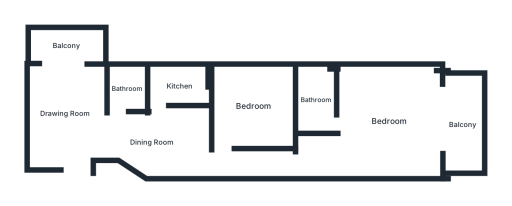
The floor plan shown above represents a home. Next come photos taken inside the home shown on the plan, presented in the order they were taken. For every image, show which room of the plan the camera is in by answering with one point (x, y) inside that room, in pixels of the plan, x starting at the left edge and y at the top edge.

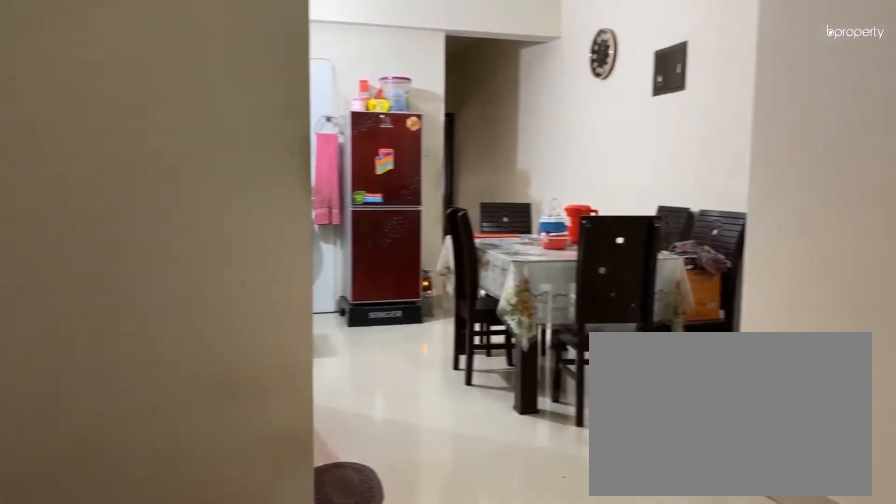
(63, 113)
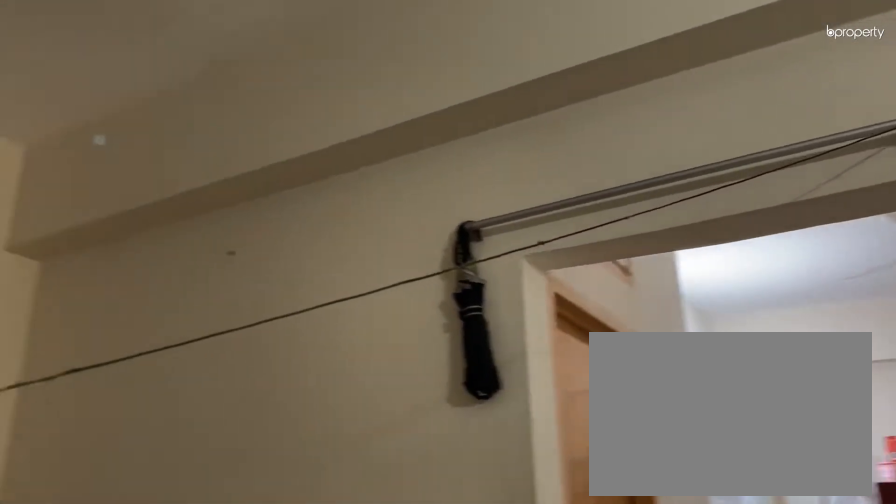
(63, 113)
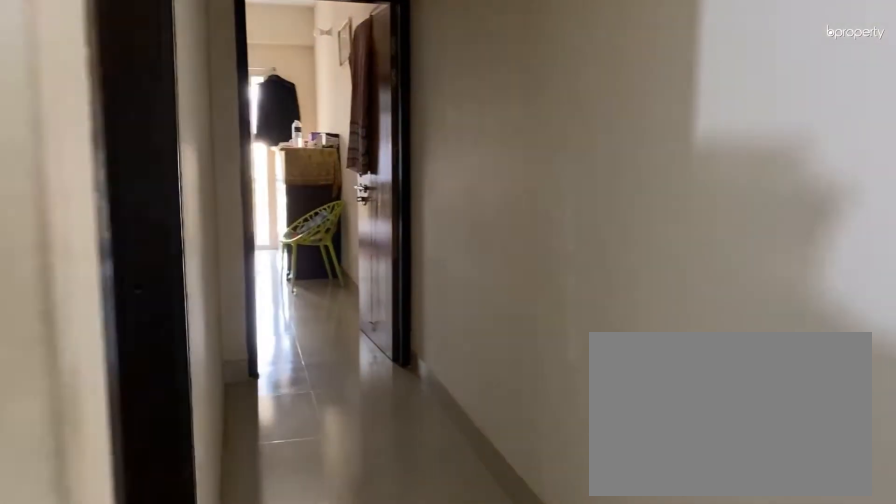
(151, 141)
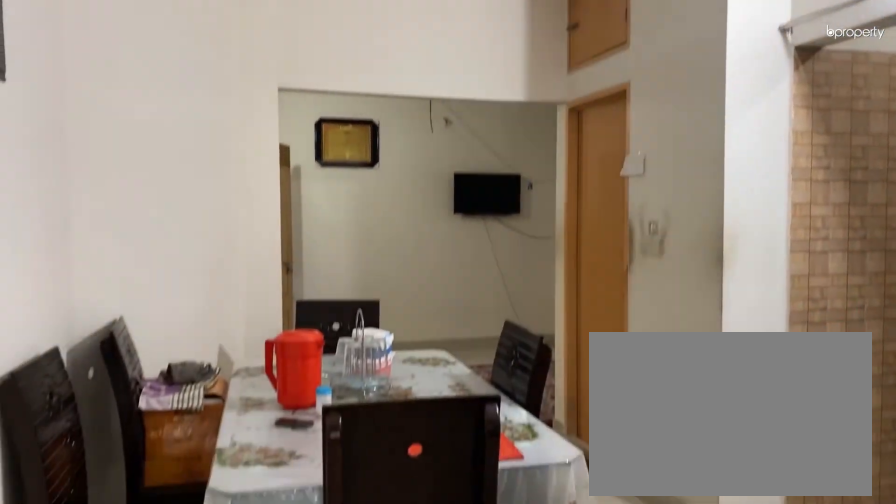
(151, 141)
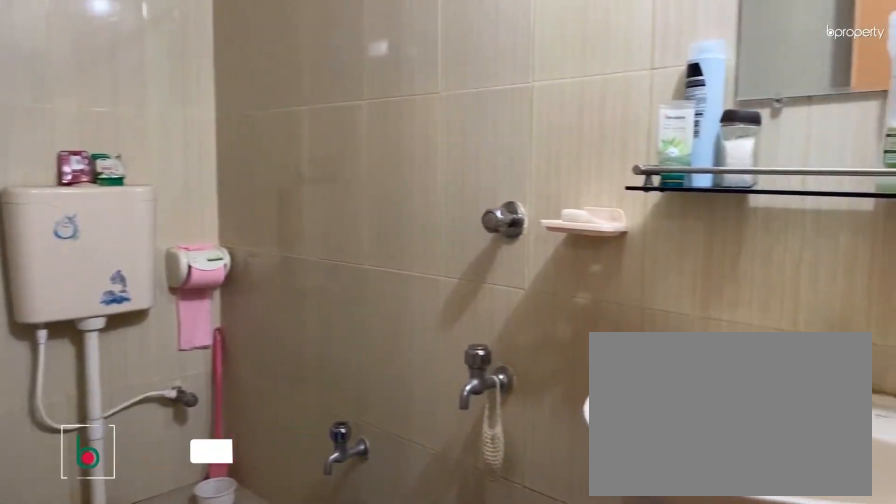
(126, 88)
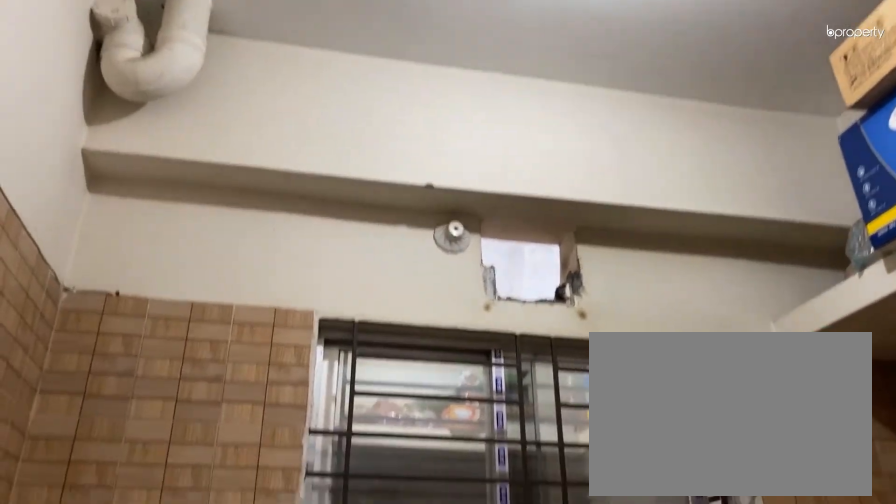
(180, 84)
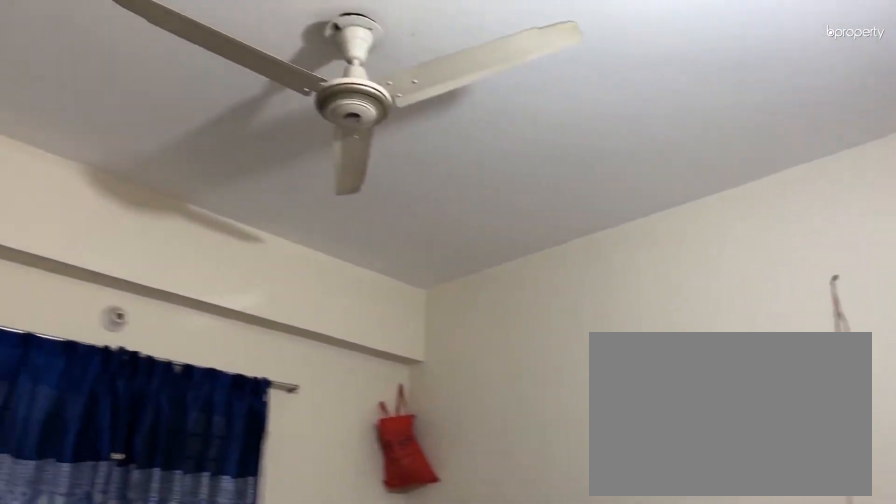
(252, 106)
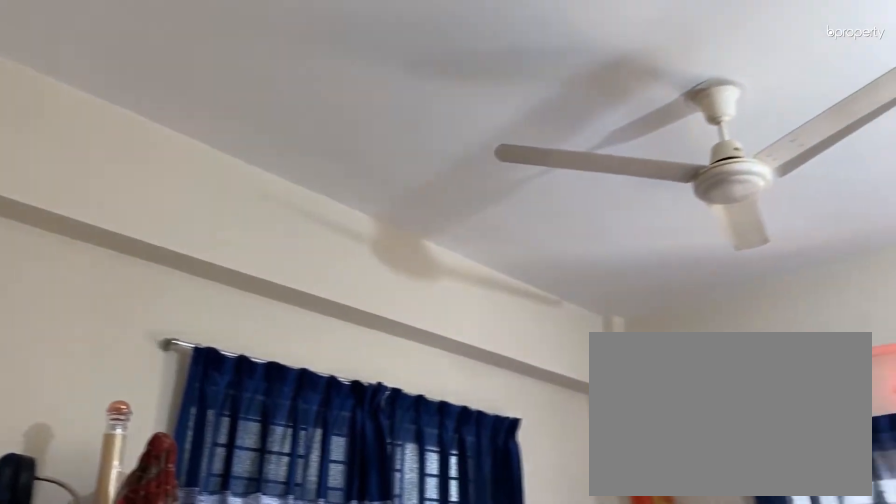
(389, 120)
